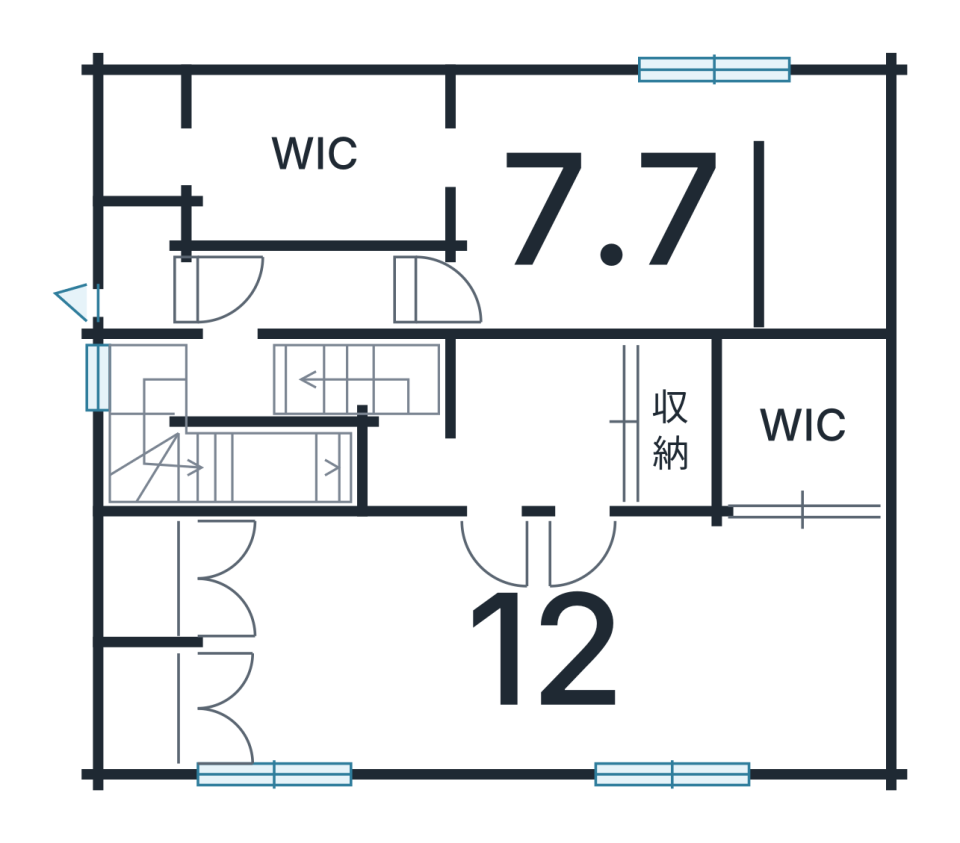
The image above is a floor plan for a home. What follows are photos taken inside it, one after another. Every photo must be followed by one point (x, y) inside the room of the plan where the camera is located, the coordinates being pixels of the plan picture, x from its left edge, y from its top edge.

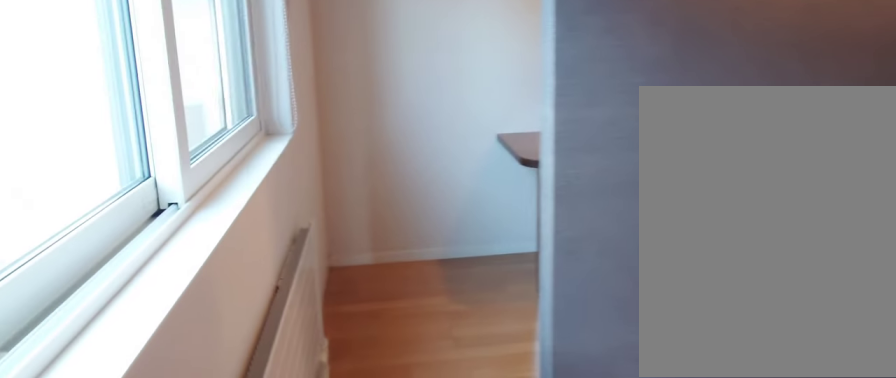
(592, 217)
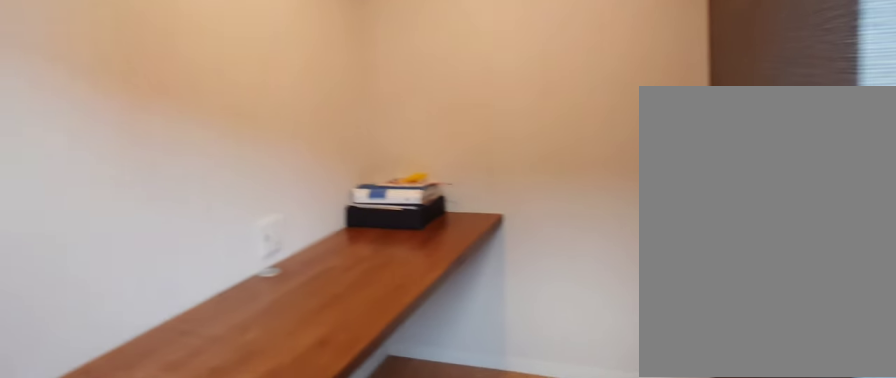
(592, 217)
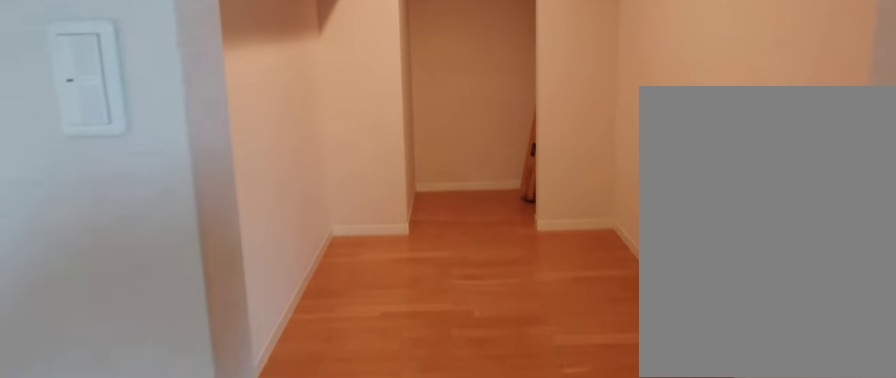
(296, 163)
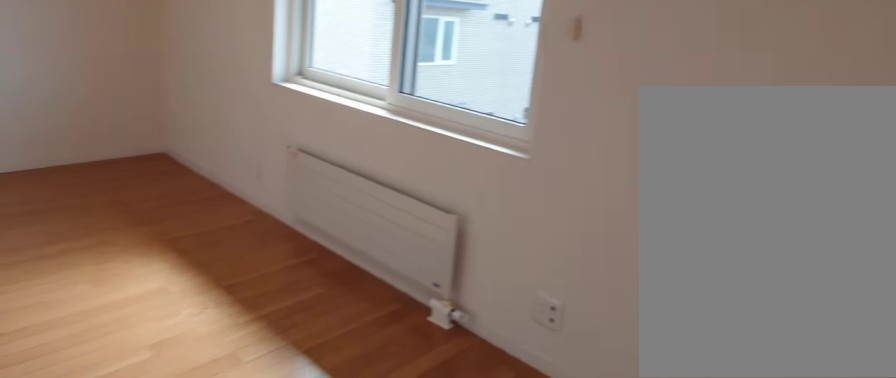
(536, 669)
